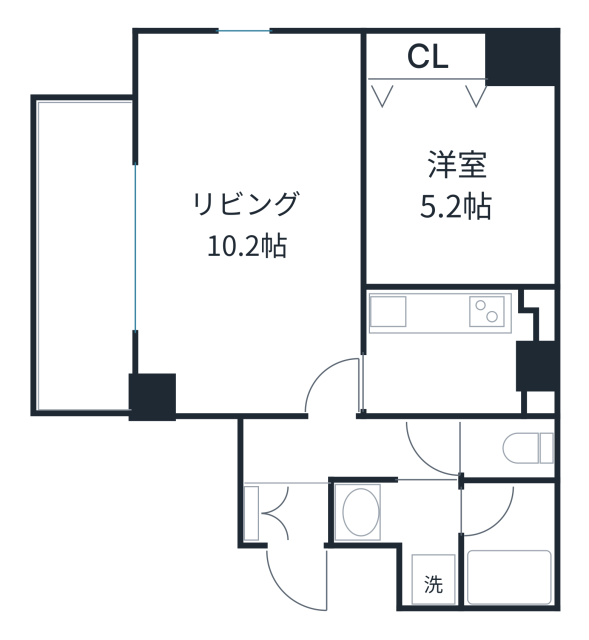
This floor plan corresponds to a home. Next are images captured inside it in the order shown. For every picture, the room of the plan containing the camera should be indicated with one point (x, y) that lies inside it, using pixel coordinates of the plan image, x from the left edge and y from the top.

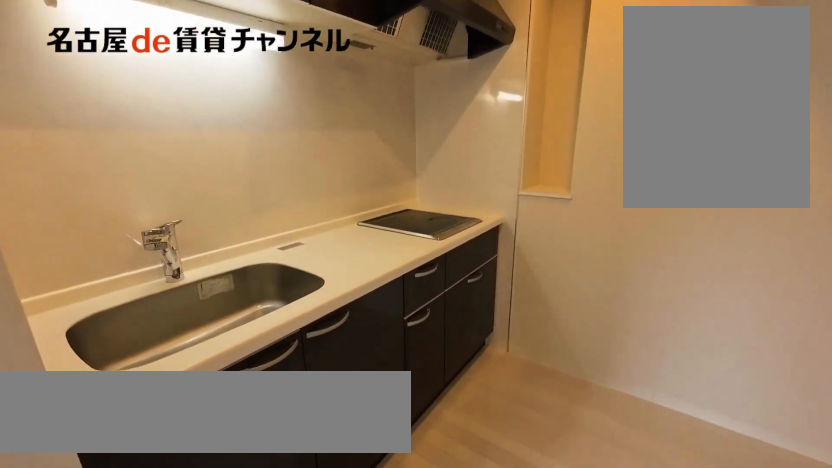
(457, 350)
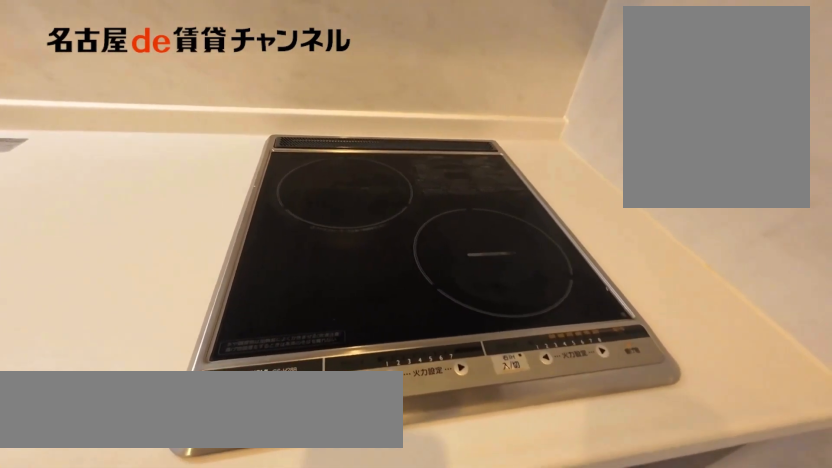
(457, 350)
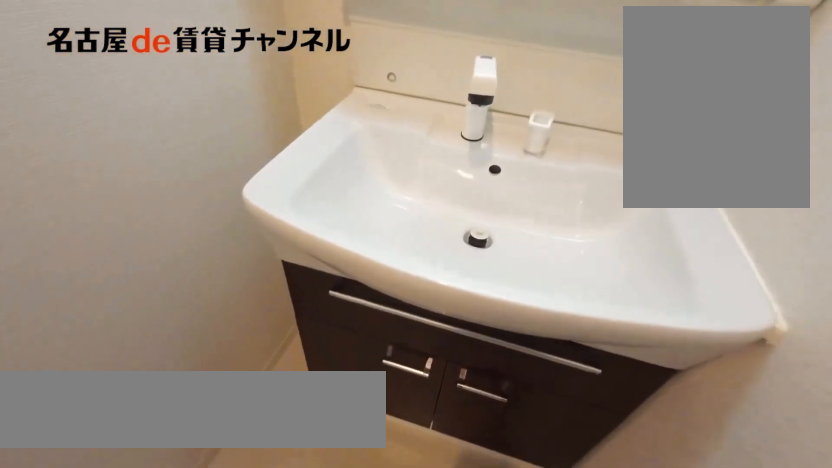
(410, 532)
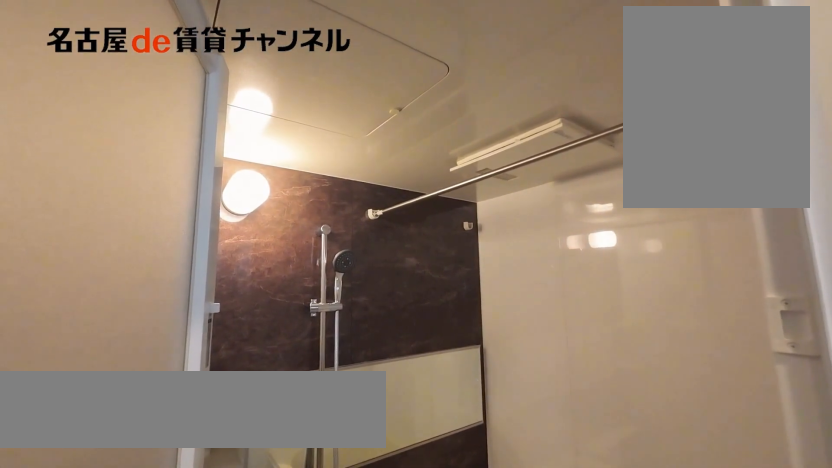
(507, 544)
